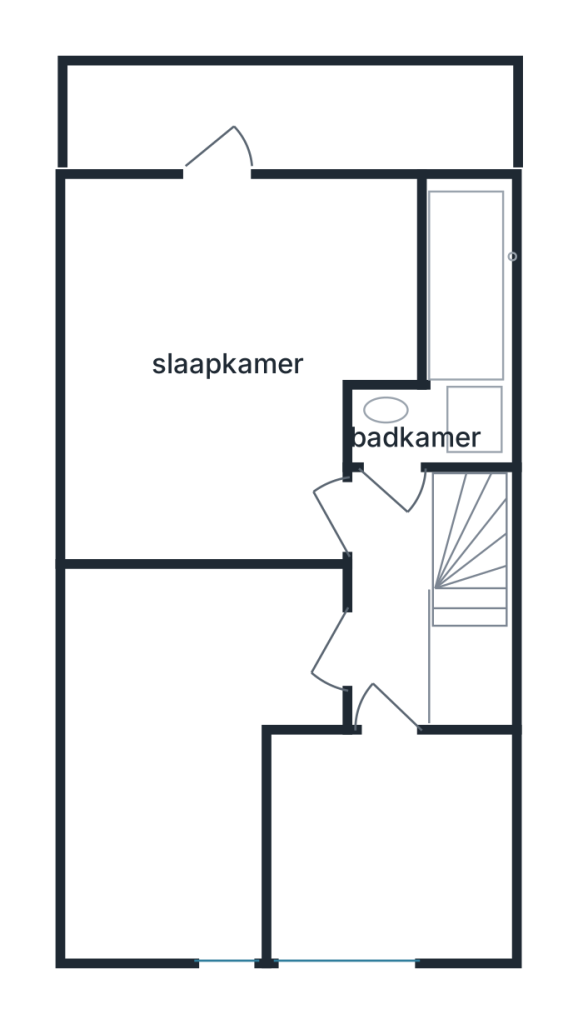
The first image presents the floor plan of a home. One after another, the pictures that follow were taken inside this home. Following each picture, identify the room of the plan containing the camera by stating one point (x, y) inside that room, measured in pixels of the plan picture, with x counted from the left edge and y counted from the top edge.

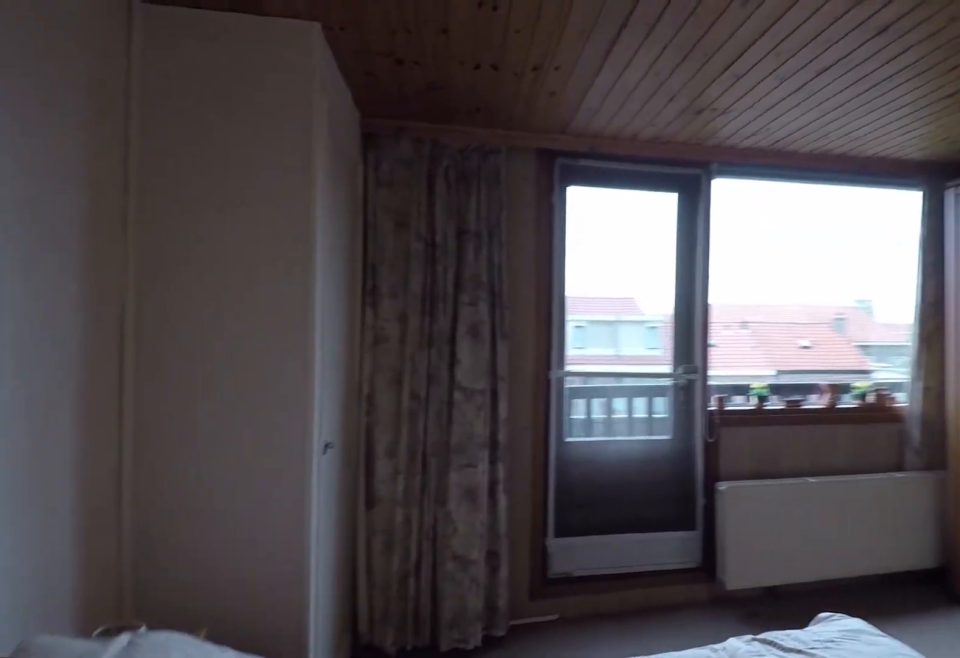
(72, 374)
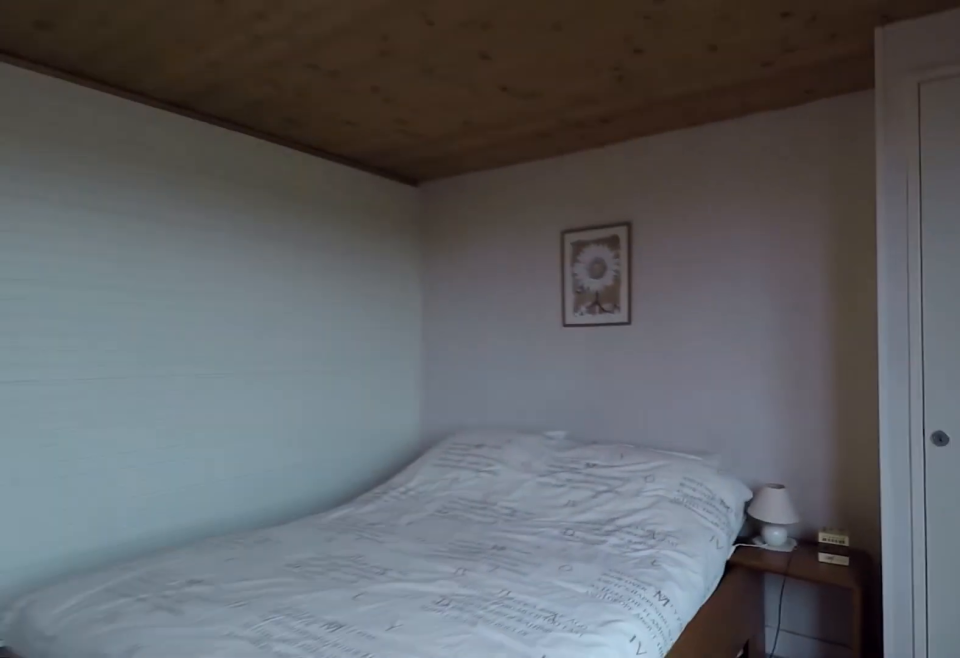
(72, 374)
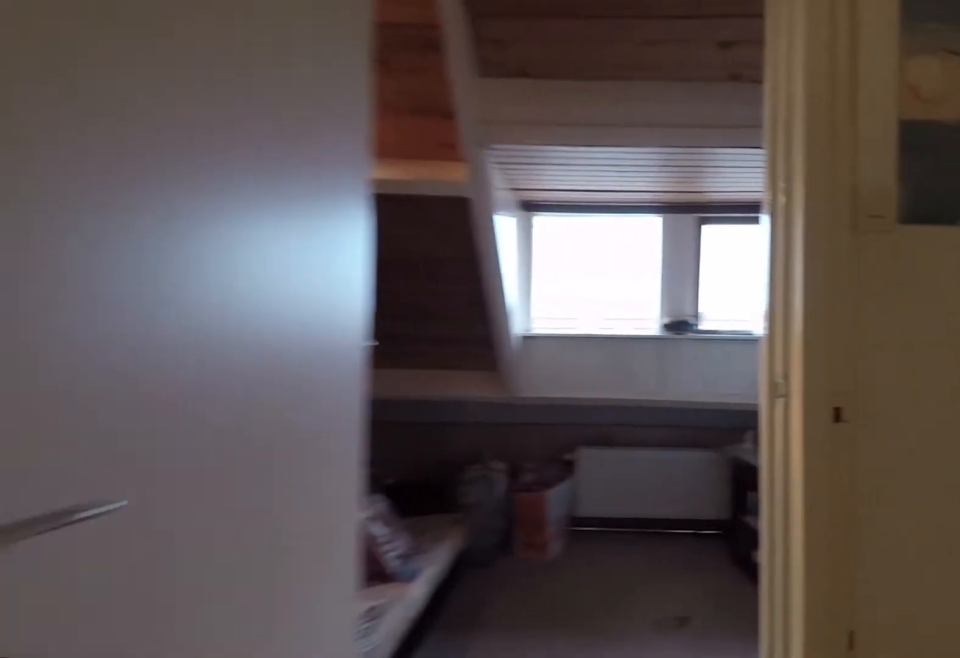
(390, 596)
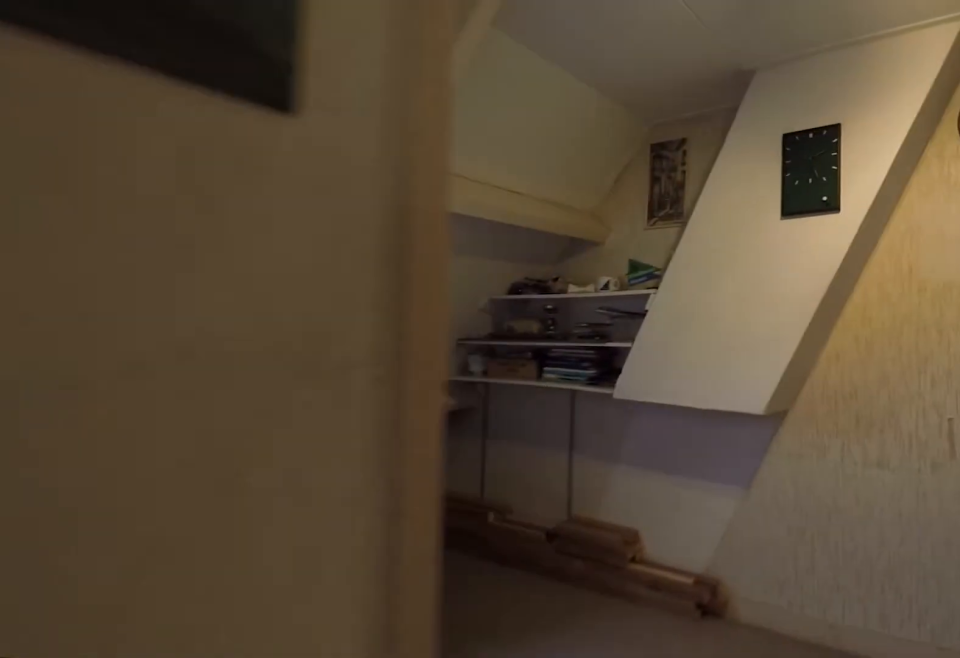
(190, 732)
